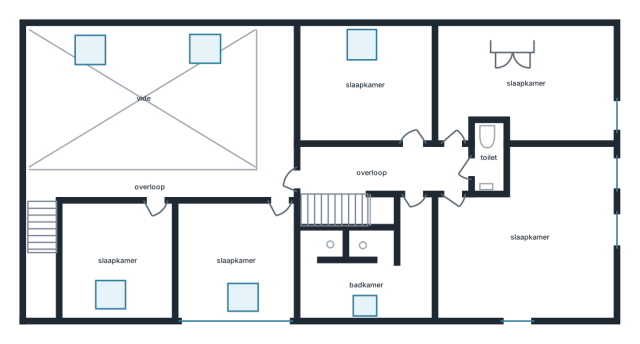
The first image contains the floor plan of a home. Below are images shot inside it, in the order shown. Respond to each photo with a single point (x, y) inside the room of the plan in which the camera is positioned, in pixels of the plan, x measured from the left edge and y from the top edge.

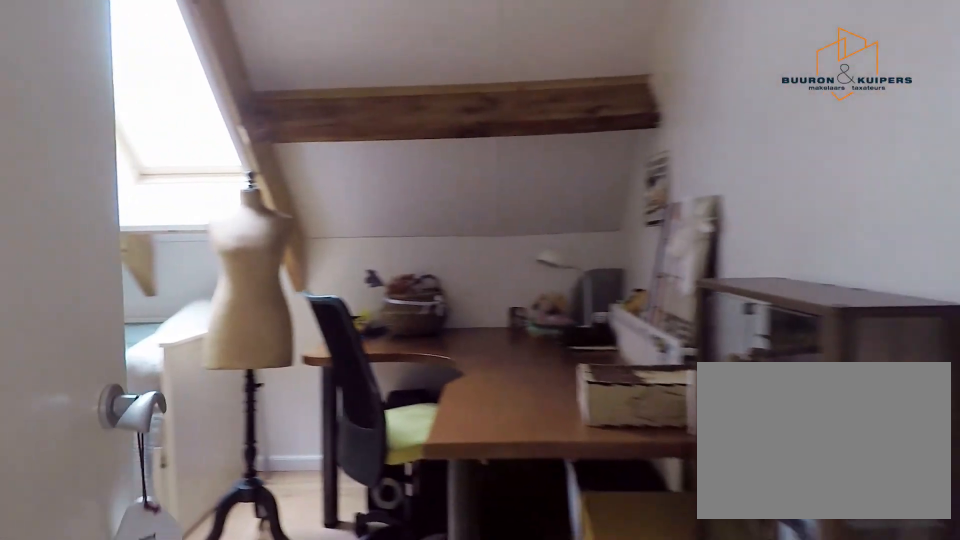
(383, 89)
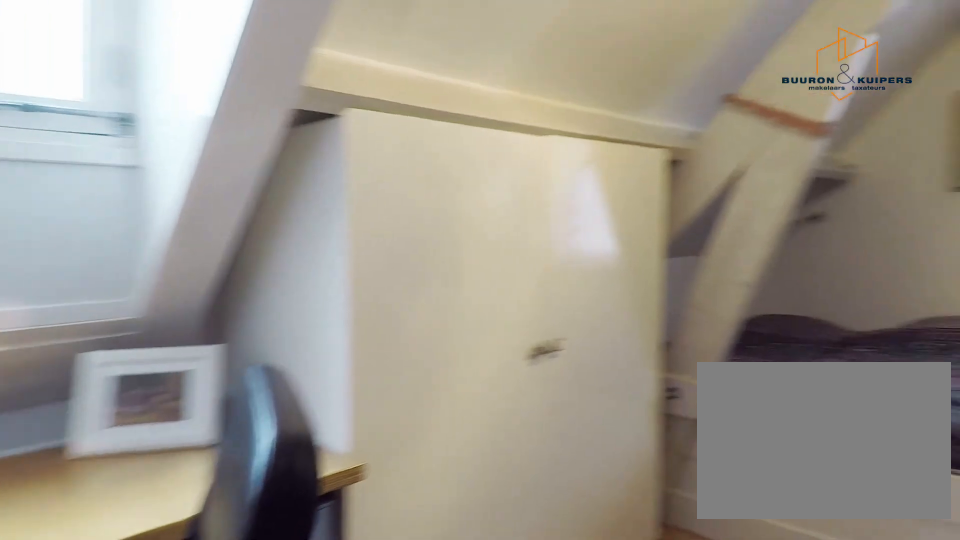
(526, 89)
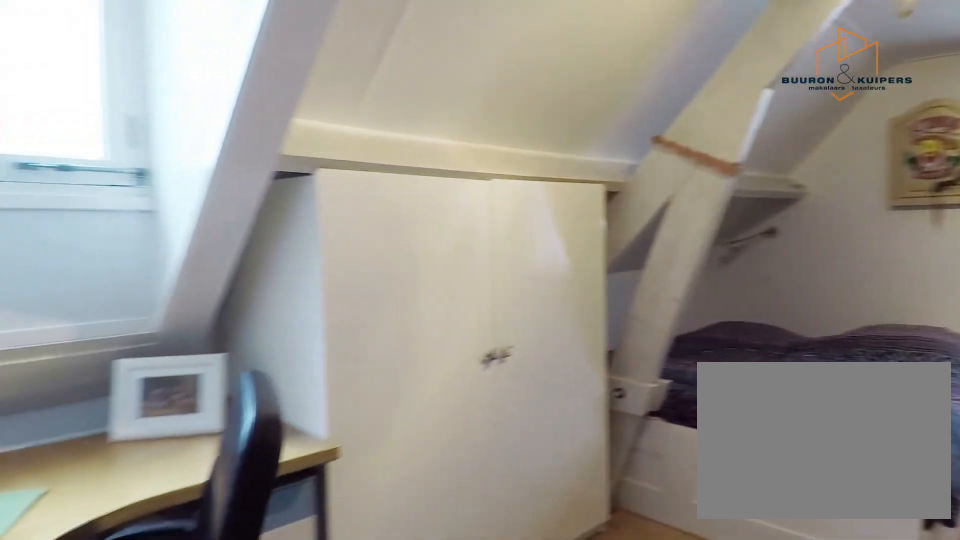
(526, 89)
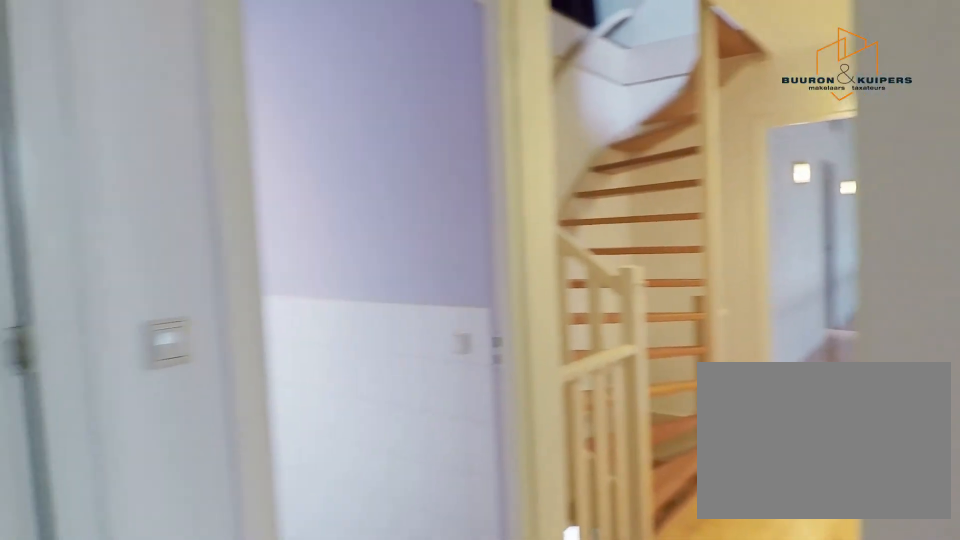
(385, 168)
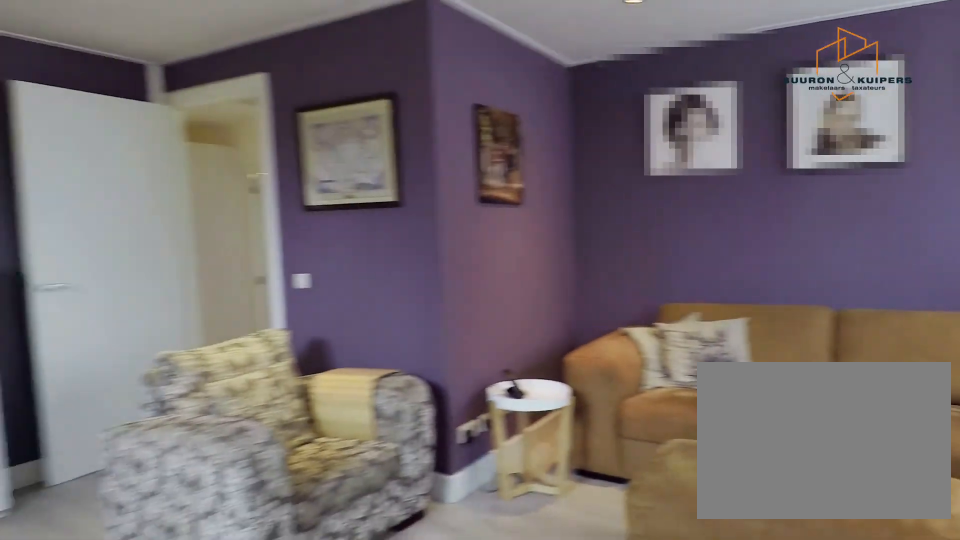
(532, 235)
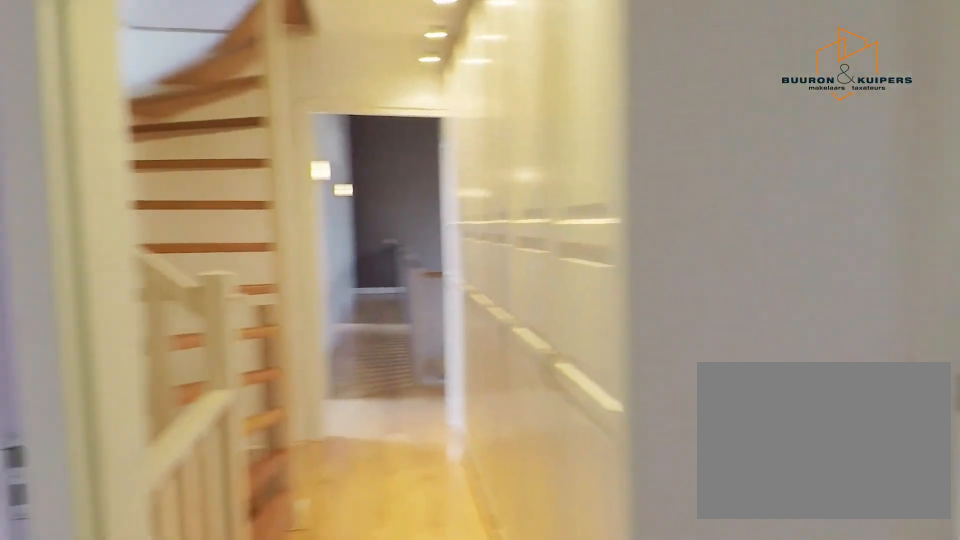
(385, 168)
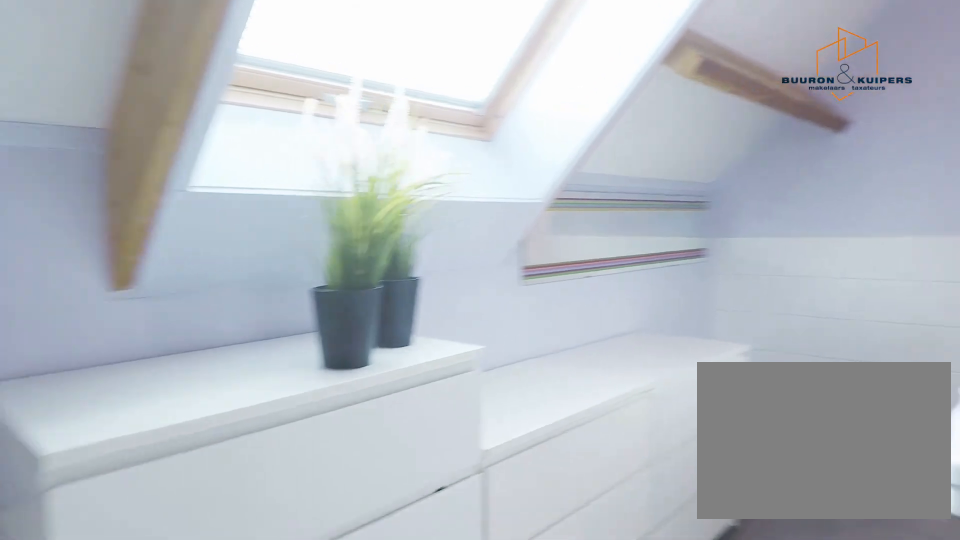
(370, 266)
